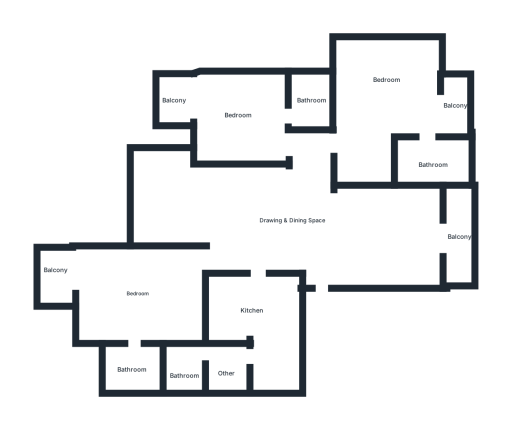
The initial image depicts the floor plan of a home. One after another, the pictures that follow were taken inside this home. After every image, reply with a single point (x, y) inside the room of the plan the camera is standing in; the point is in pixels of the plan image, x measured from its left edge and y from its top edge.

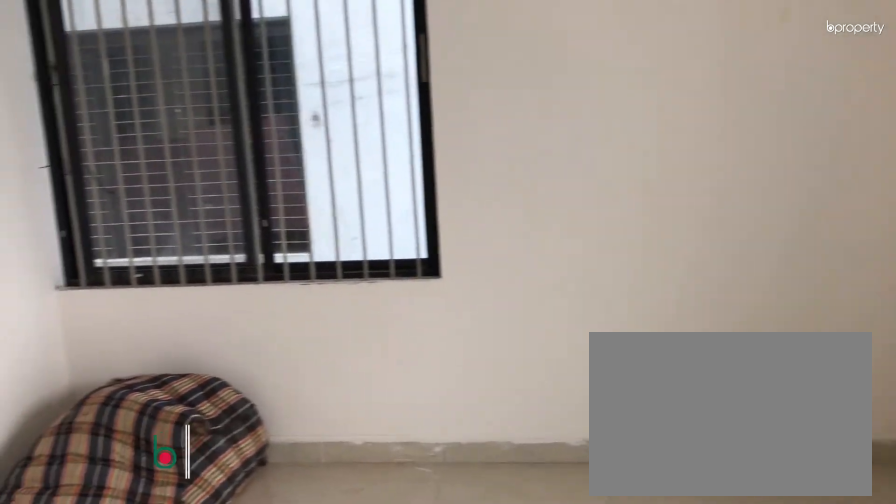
(390, 104)
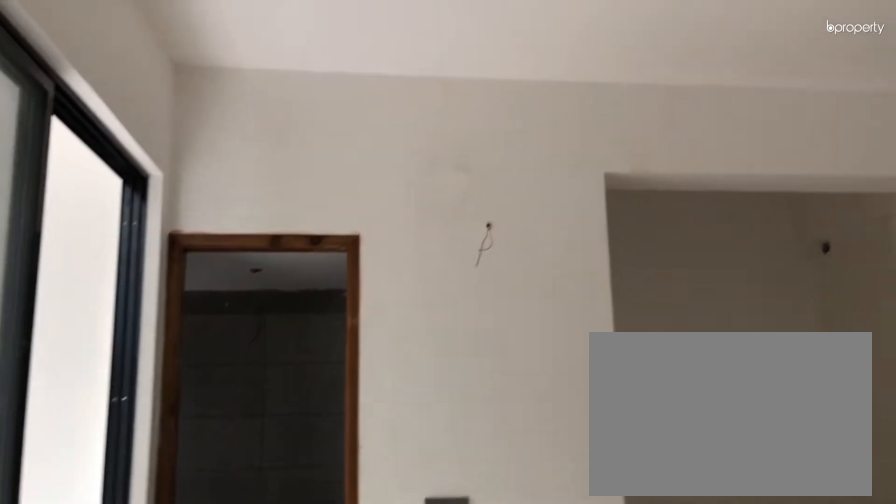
(390, 103)
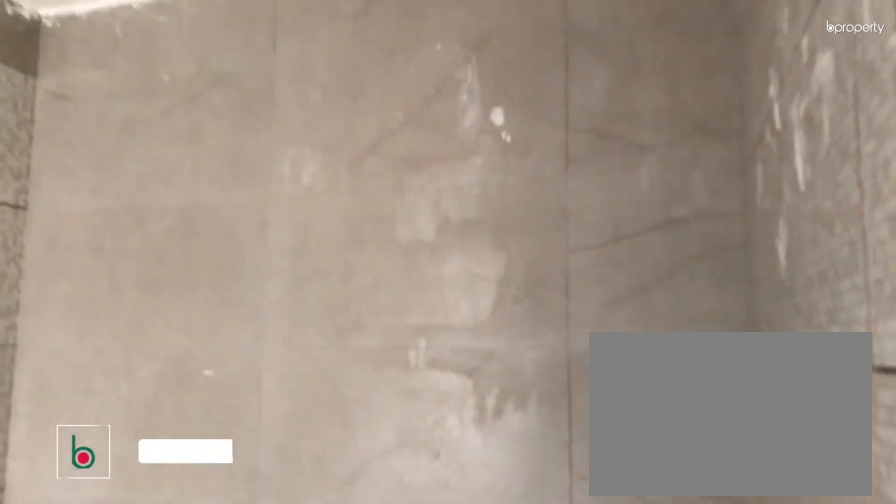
(428, 164)
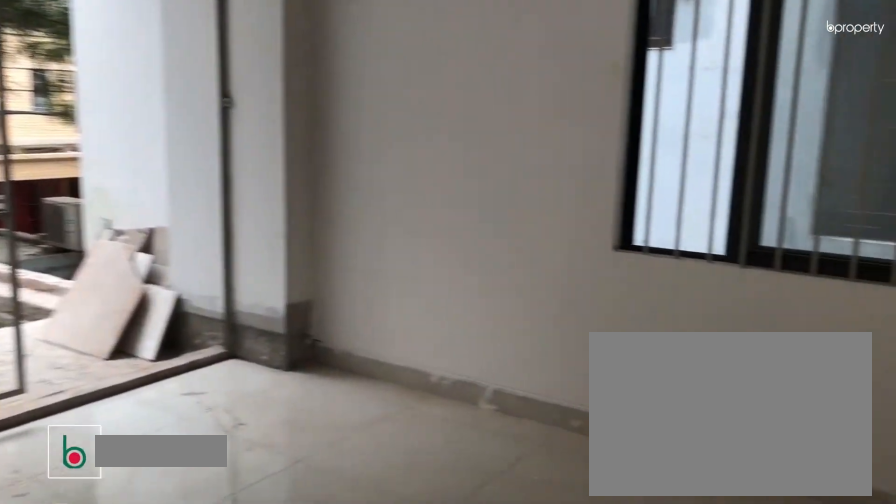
(252, 118)
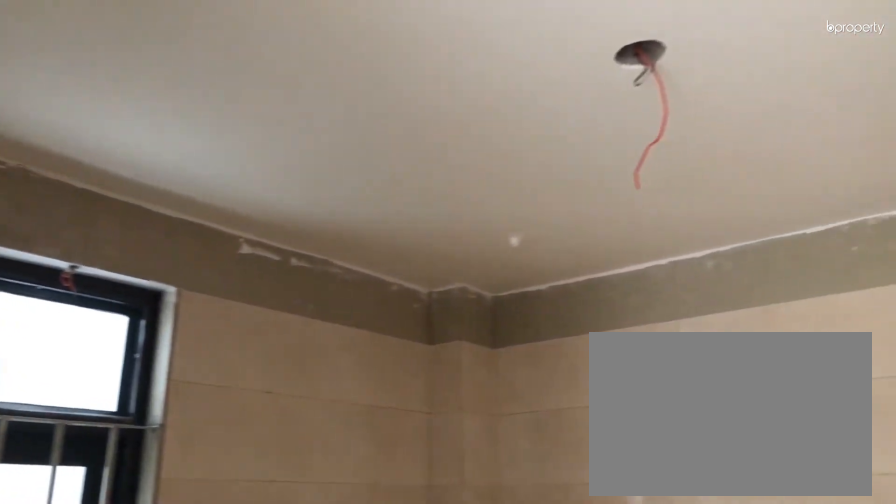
(316, 102)
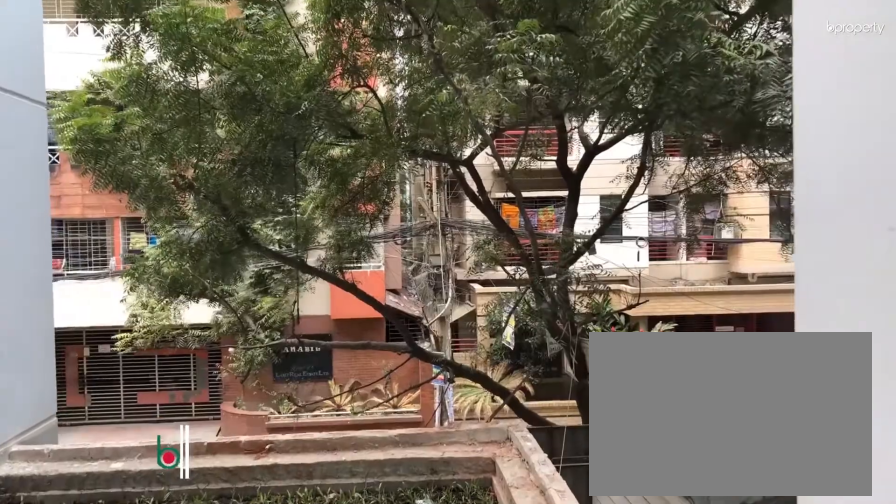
(191, 101)
